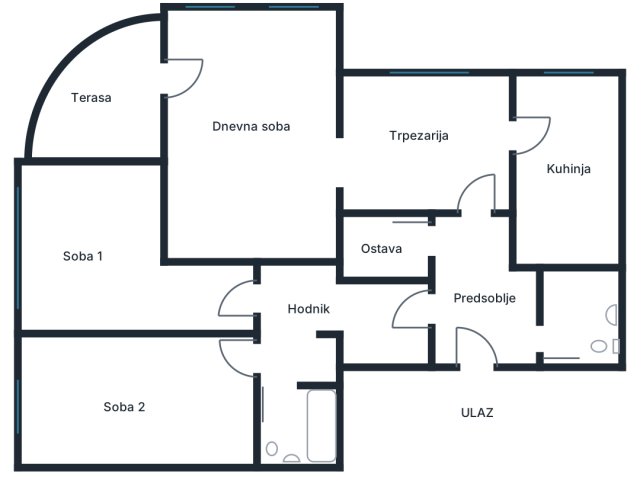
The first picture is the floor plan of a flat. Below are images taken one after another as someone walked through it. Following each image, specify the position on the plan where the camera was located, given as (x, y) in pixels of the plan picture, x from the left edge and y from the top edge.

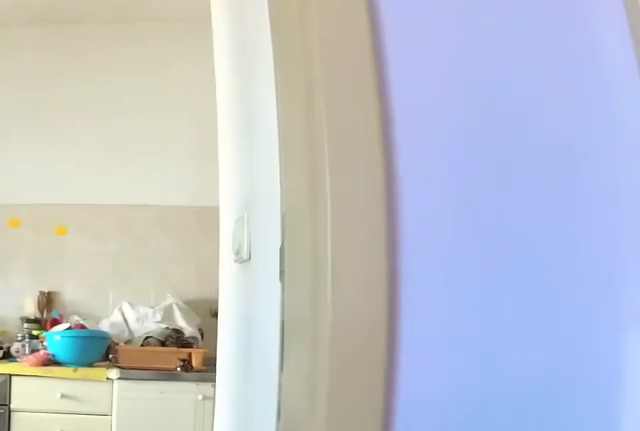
(476, 173)
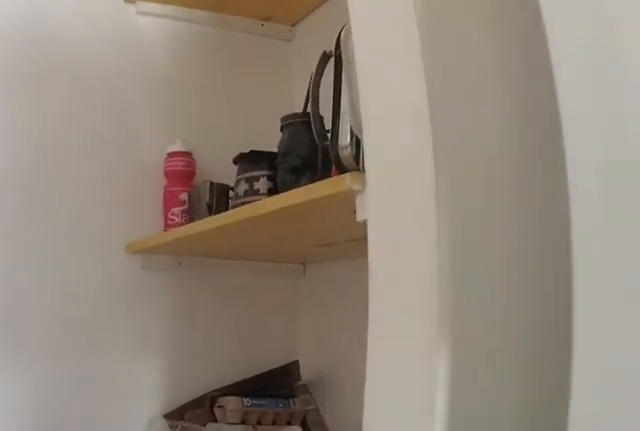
(563, 183)
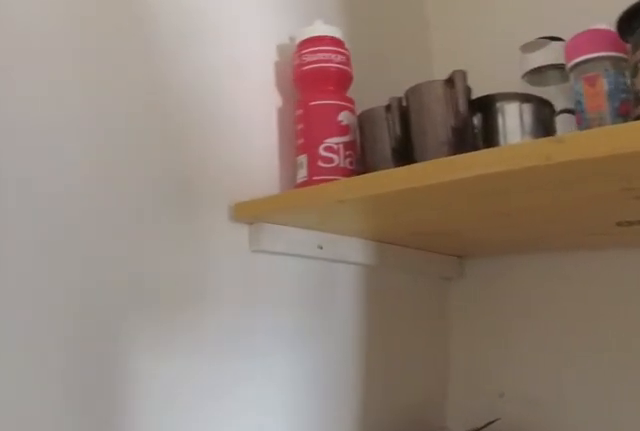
(563, 222)
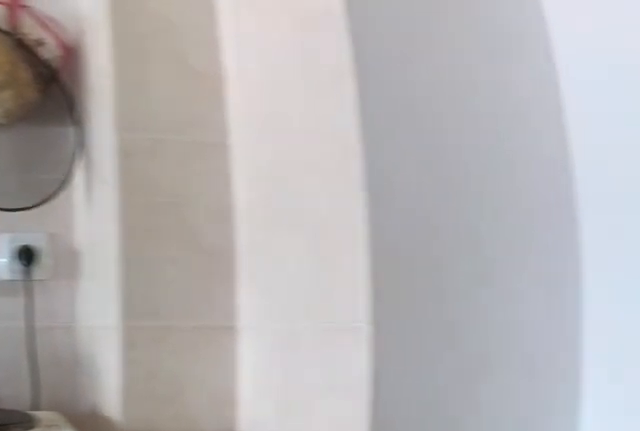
(547, 247)
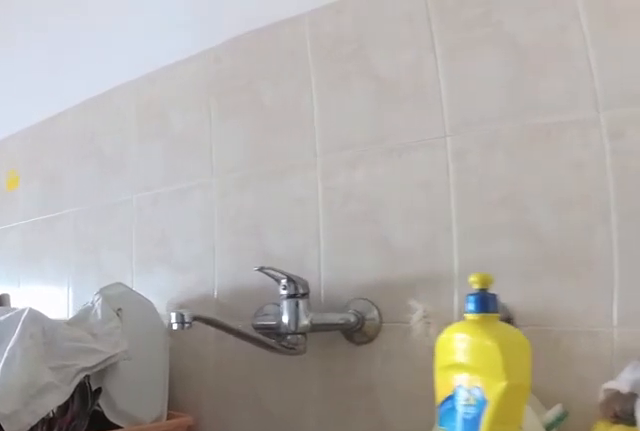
(564, 248)
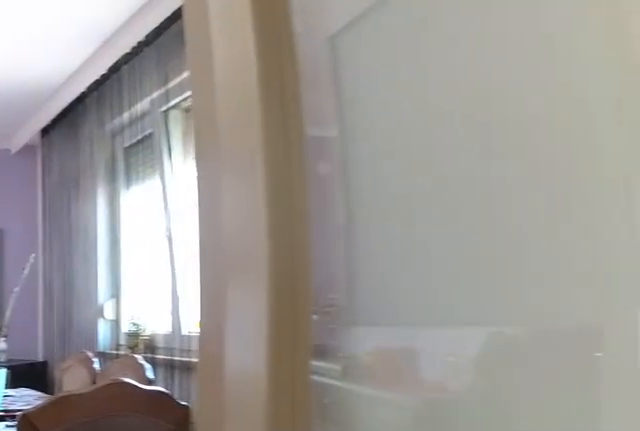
(555, 154)
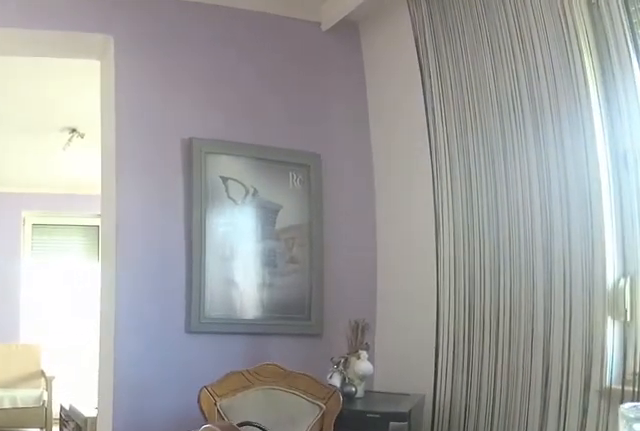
(454, 179)
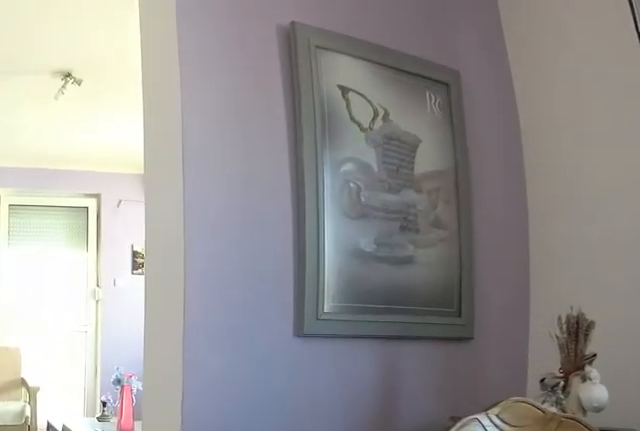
(413, 181)
